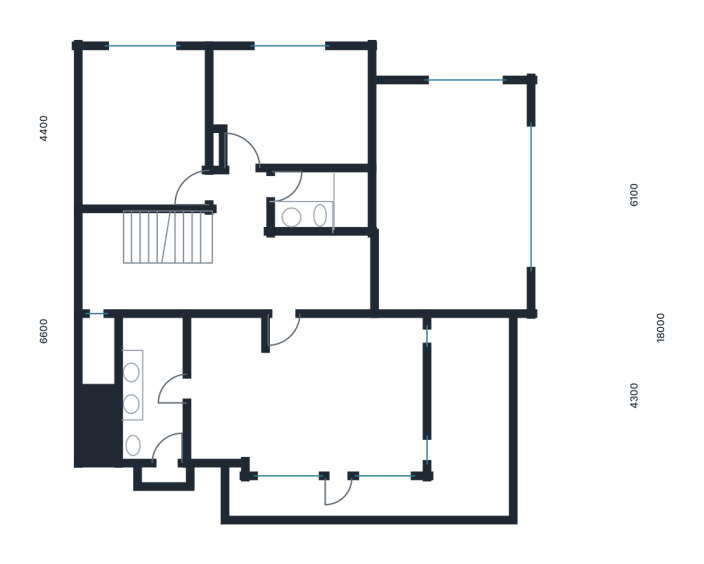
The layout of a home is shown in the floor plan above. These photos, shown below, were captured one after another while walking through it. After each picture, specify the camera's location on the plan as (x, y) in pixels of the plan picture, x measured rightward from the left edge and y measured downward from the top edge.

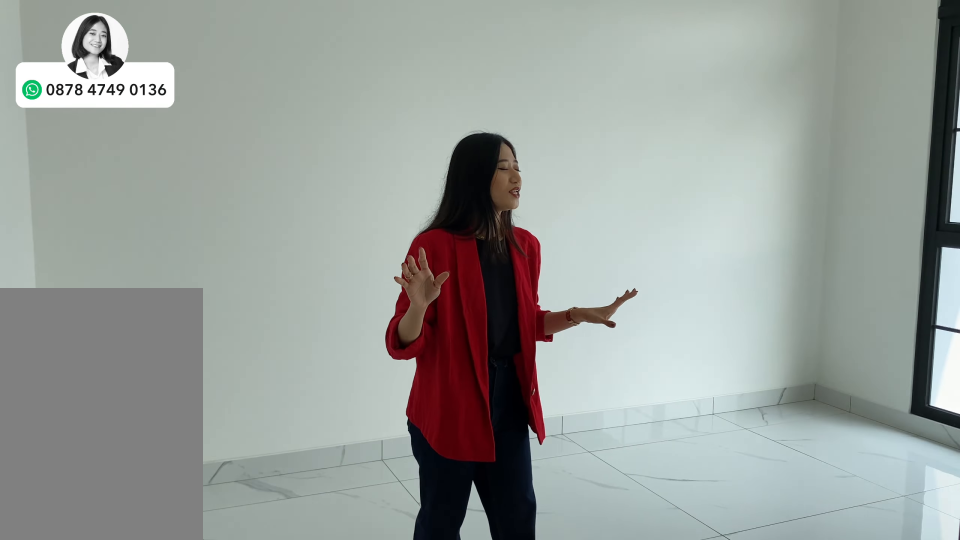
(142, 122)
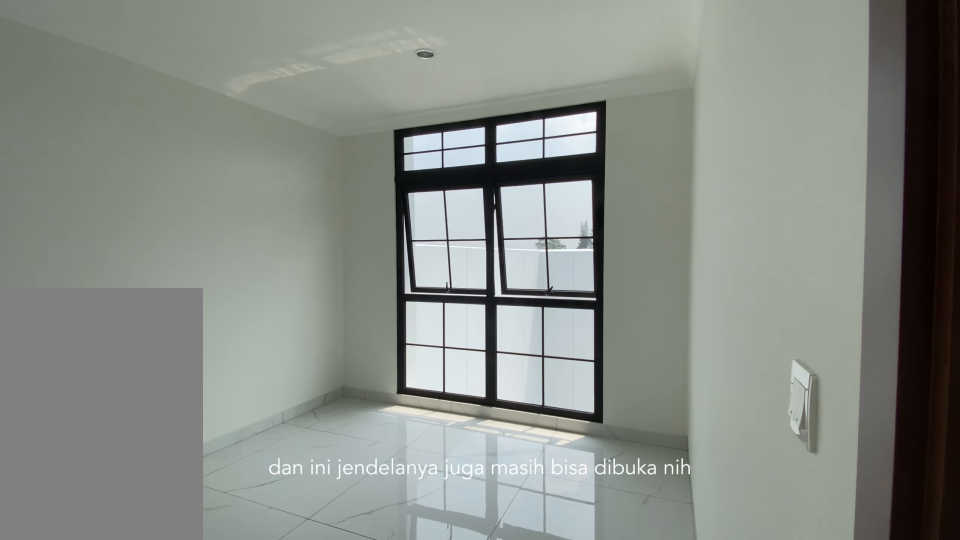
(141, 122)
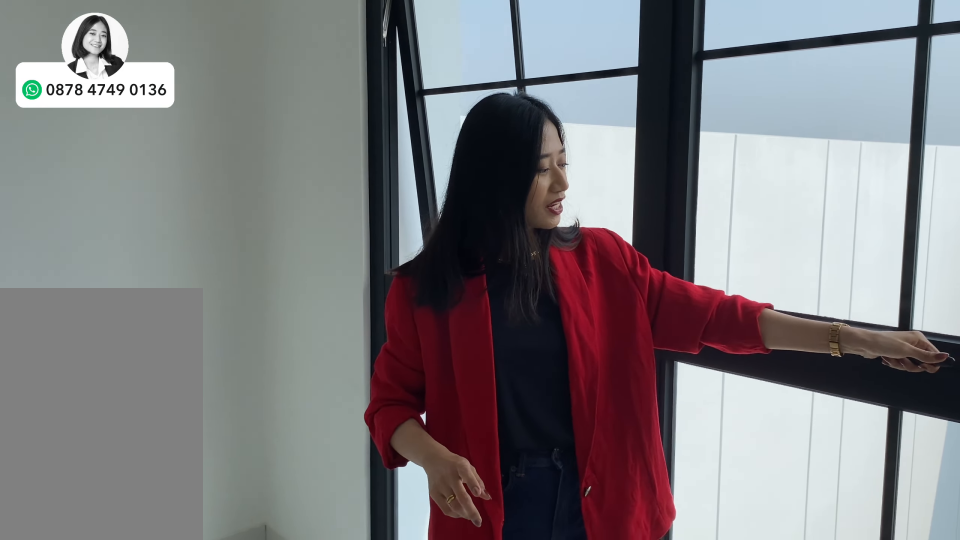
(141, 122)
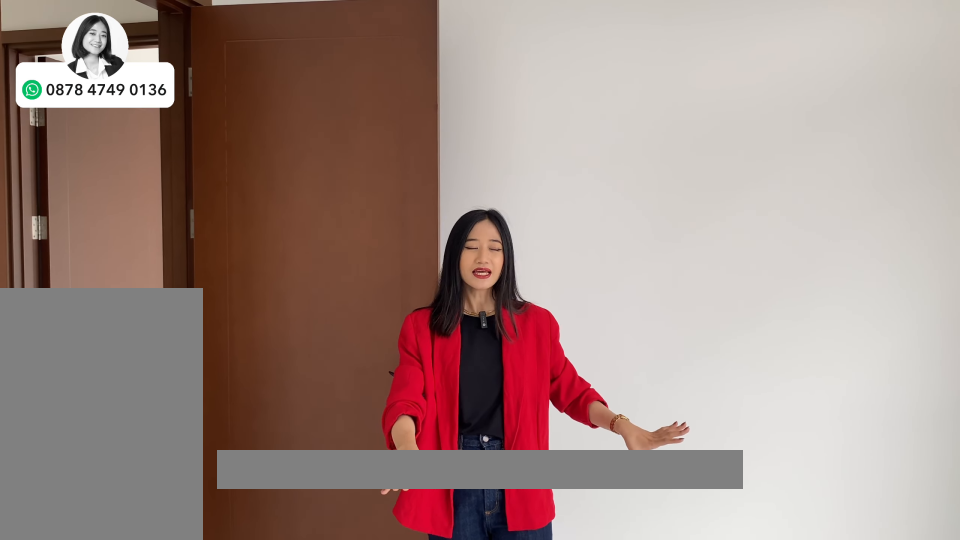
(303, 107)
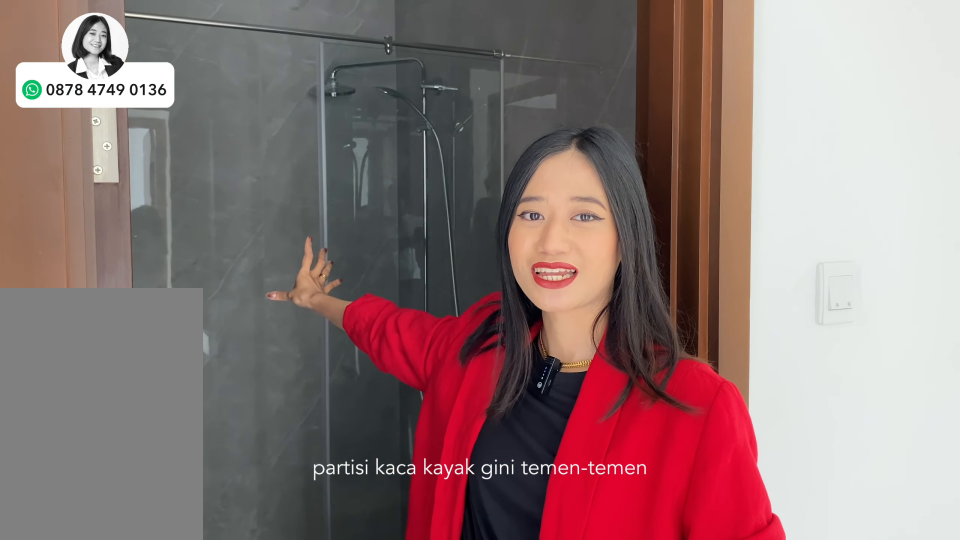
(334, 206)
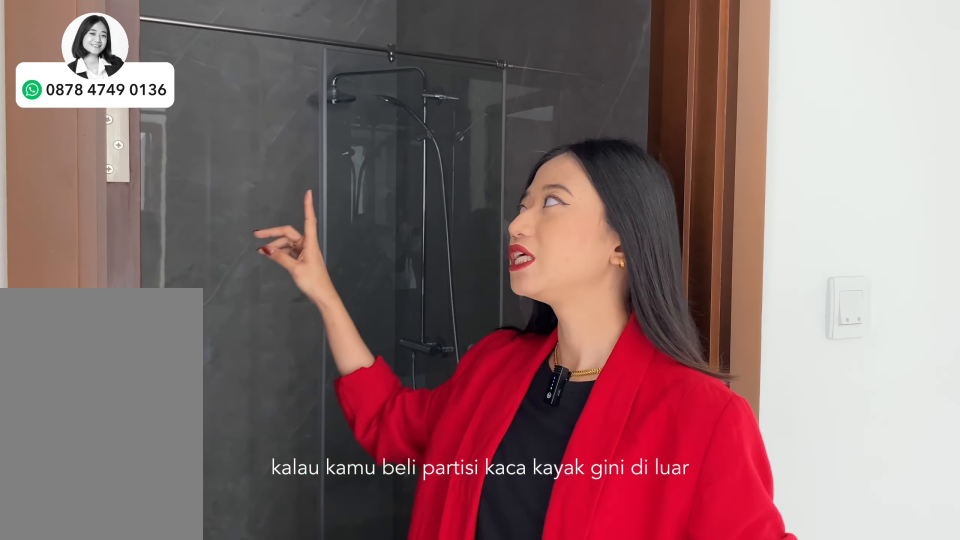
(334, 206)
